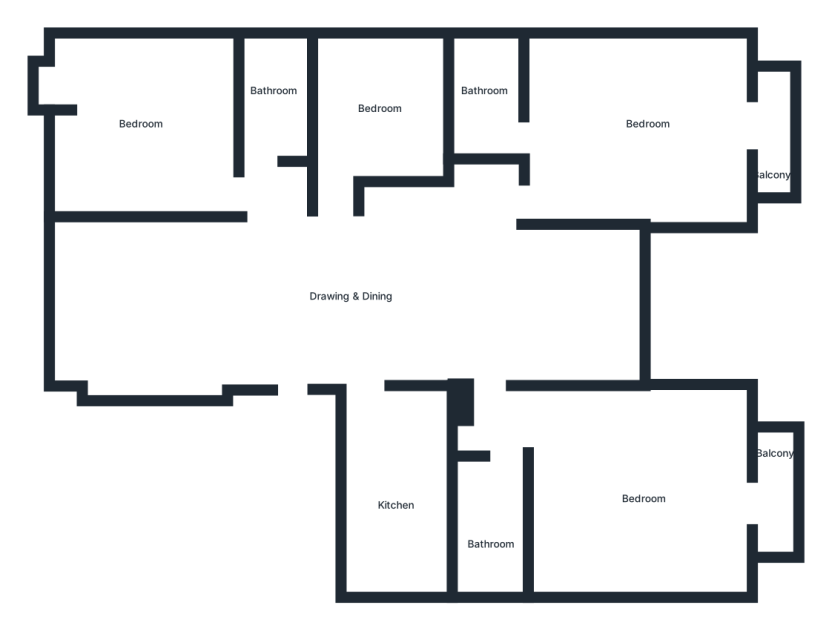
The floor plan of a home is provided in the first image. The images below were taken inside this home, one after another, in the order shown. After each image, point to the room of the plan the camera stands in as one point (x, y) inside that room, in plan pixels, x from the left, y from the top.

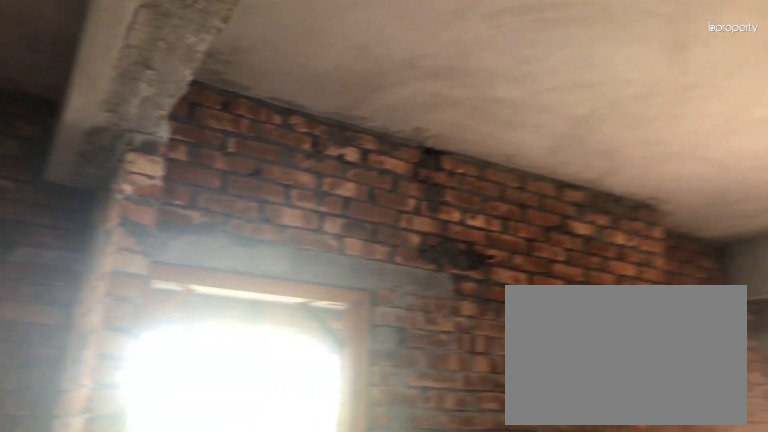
(416, 289)
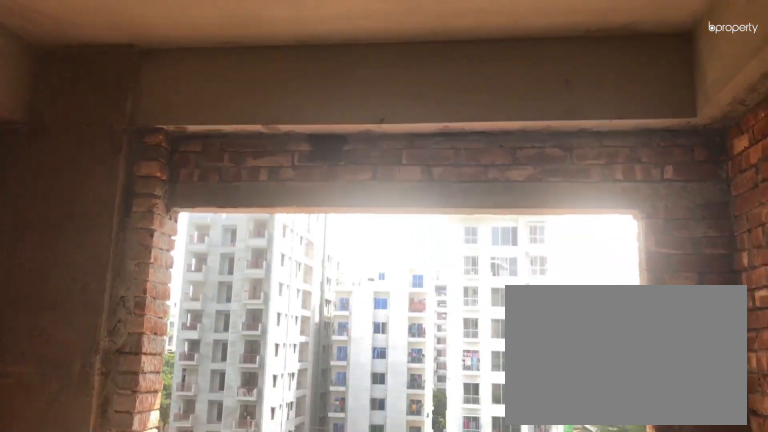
(638, 136)
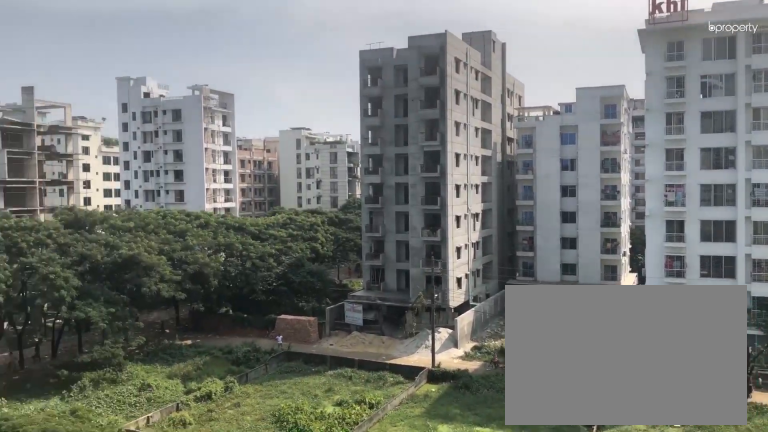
(765, 130)
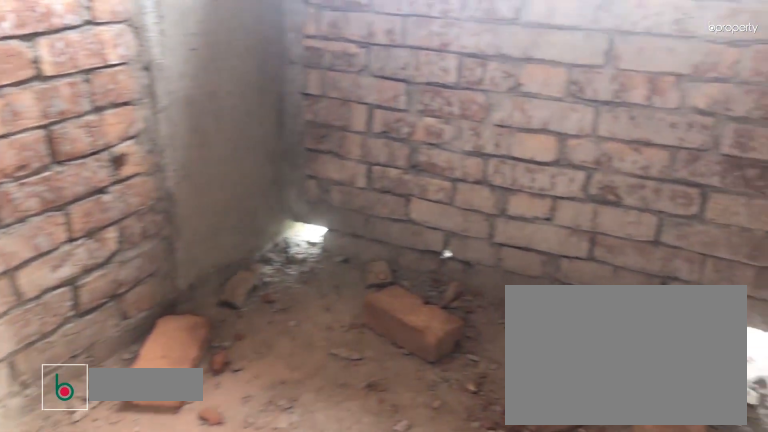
(485, 99)
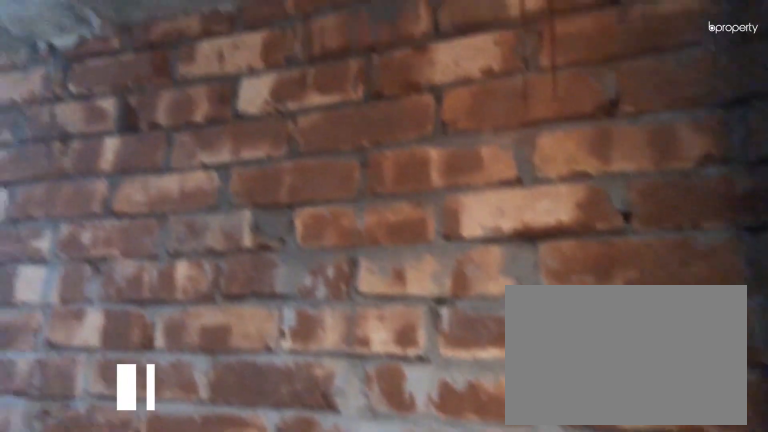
(489, 517)
